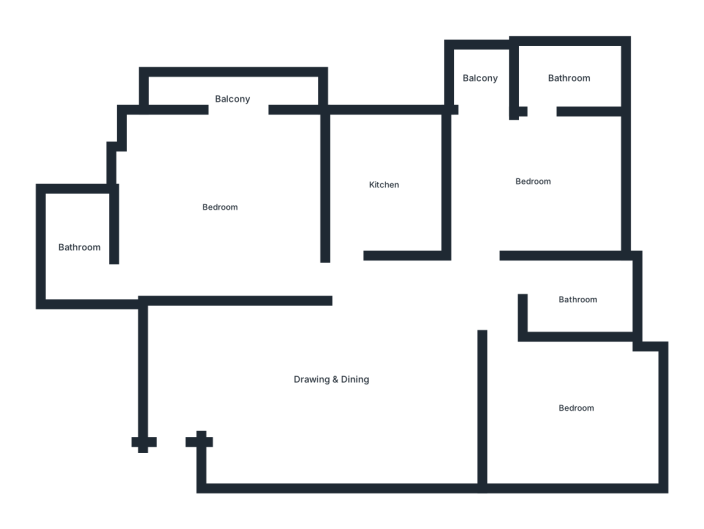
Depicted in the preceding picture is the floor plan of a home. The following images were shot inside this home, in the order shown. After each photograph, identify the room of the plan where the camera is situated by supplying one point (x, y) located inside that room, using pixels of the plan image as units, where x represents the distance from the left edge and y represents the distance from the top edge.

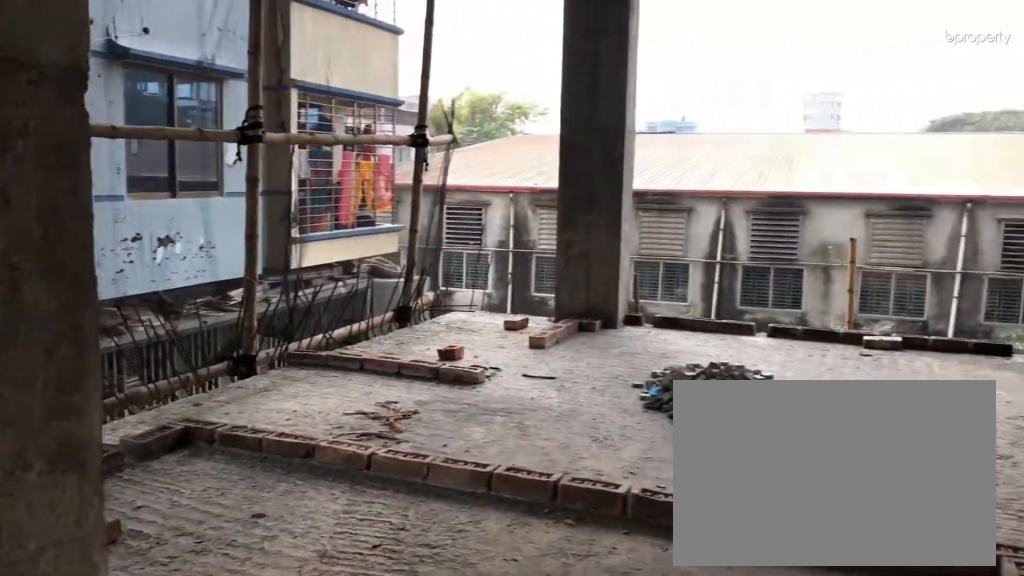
(385, 186)
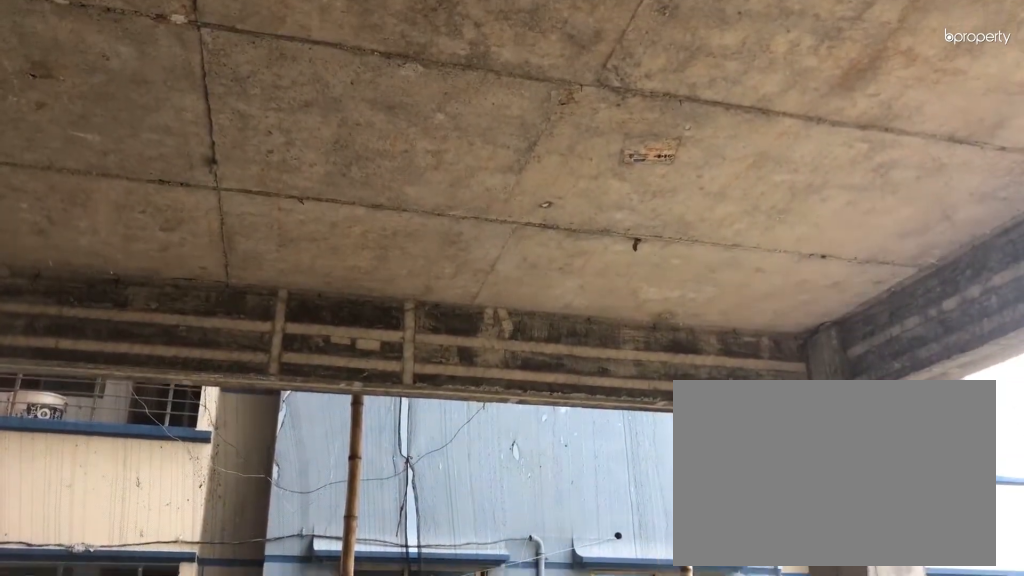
(534, 182)
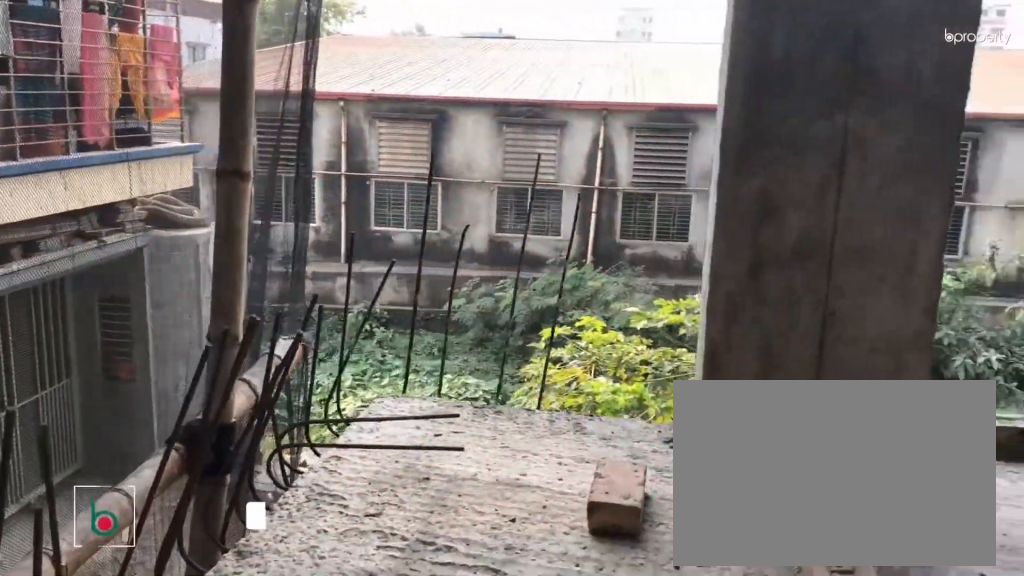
(571, 78)
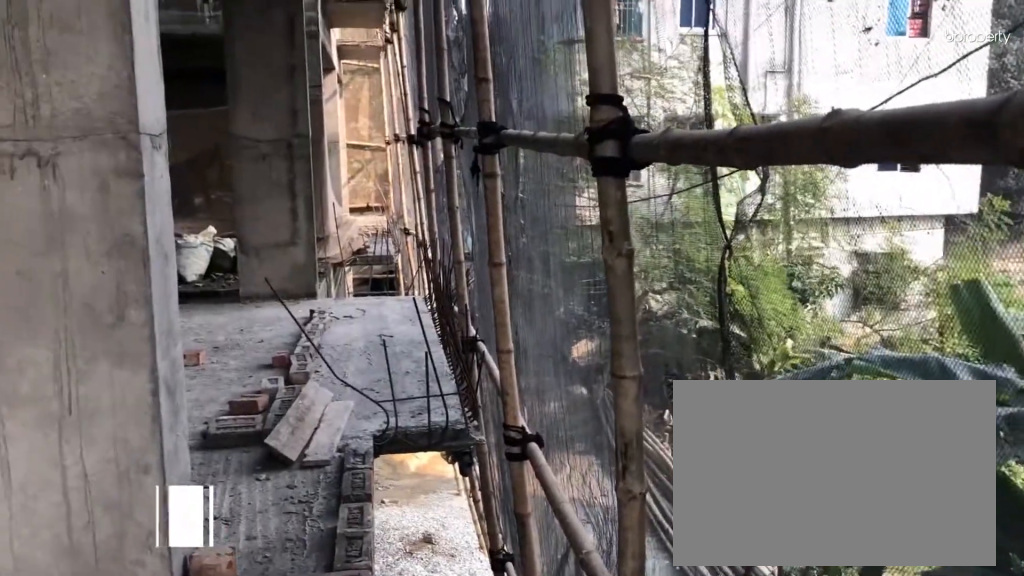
(482, 78)
